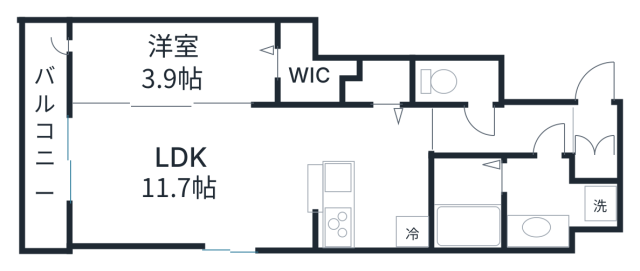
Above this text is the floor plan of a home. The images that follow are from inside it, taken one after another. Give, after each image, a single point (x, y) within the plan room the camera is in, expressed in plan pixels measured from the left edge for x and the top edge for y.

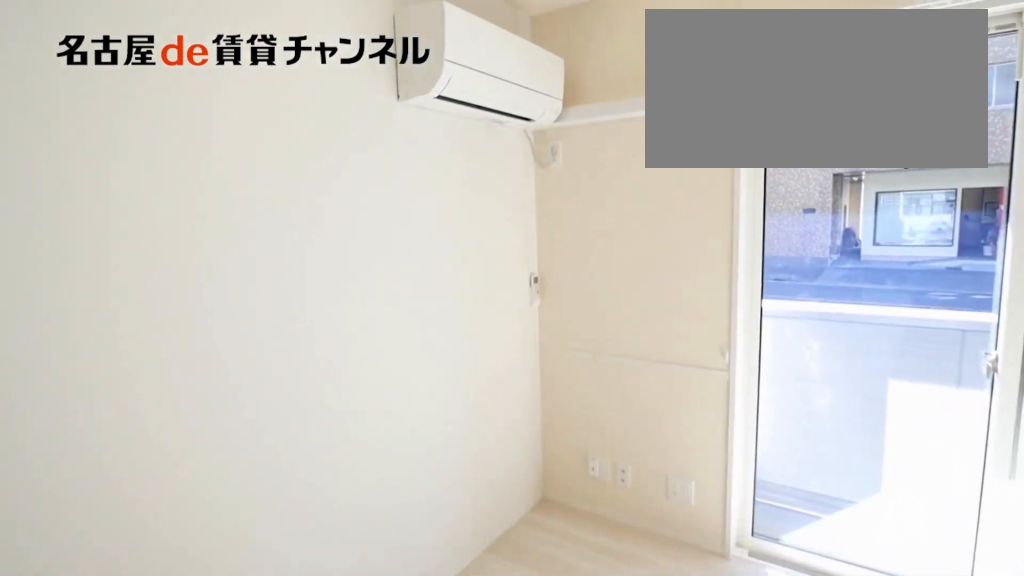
(194, 178)
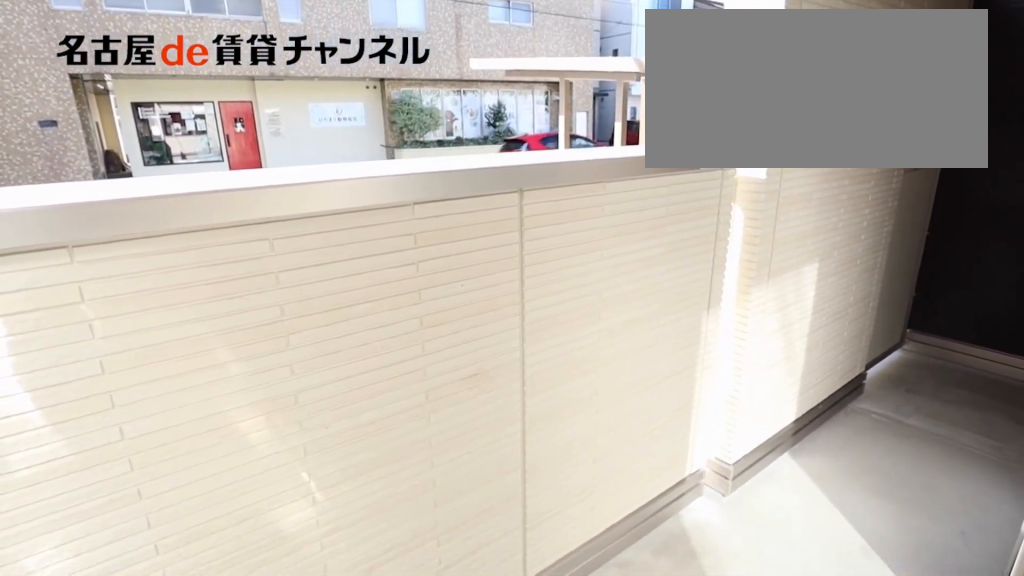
(48, 137)
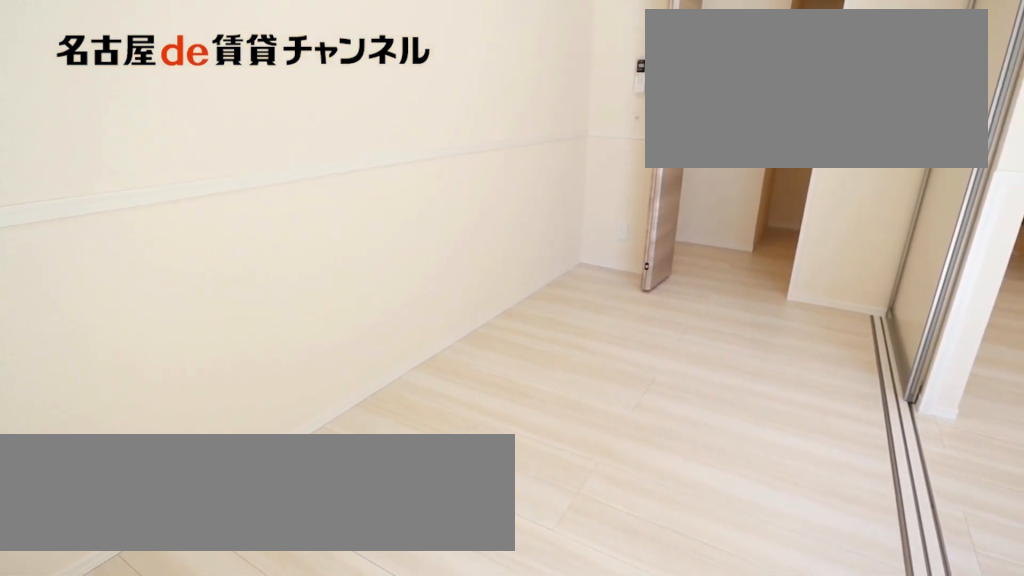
(174, 64)
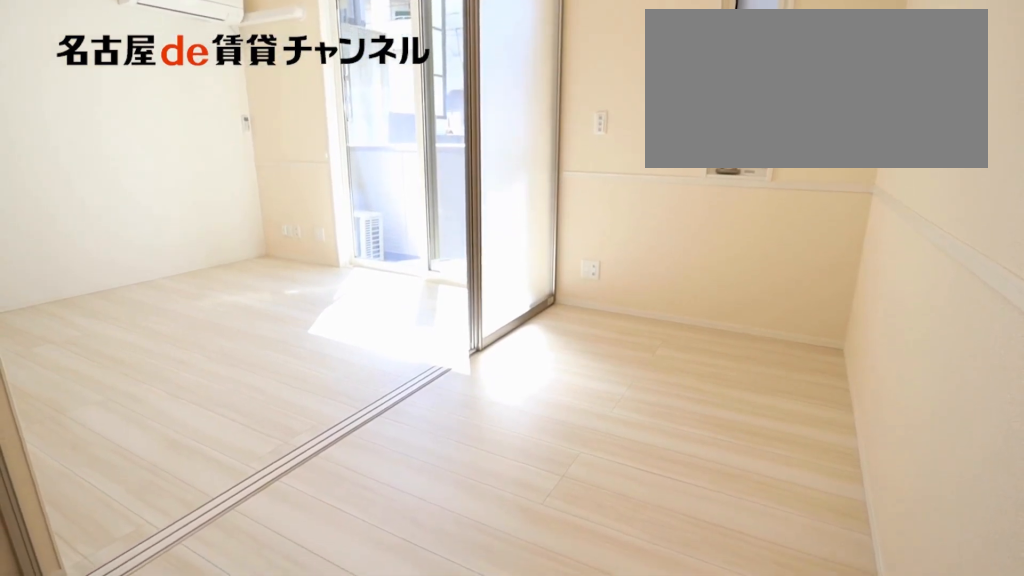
(174, 64)
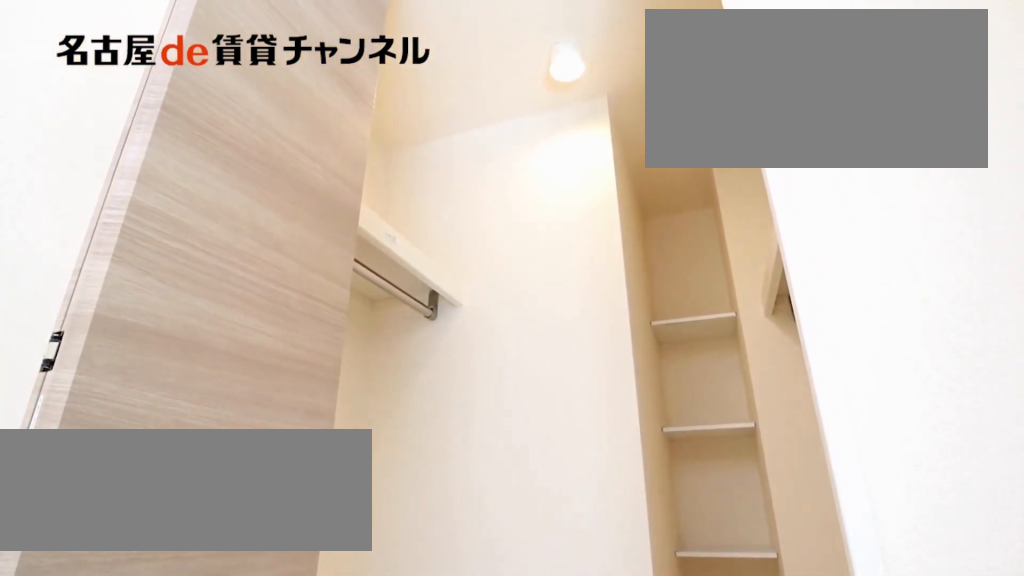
(307, 71)
